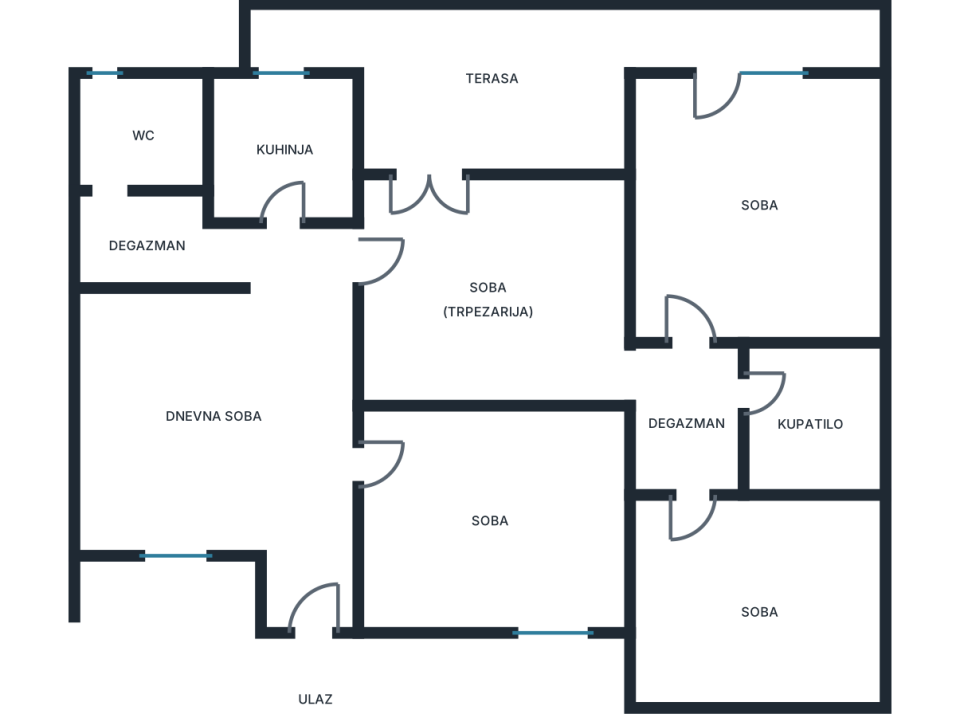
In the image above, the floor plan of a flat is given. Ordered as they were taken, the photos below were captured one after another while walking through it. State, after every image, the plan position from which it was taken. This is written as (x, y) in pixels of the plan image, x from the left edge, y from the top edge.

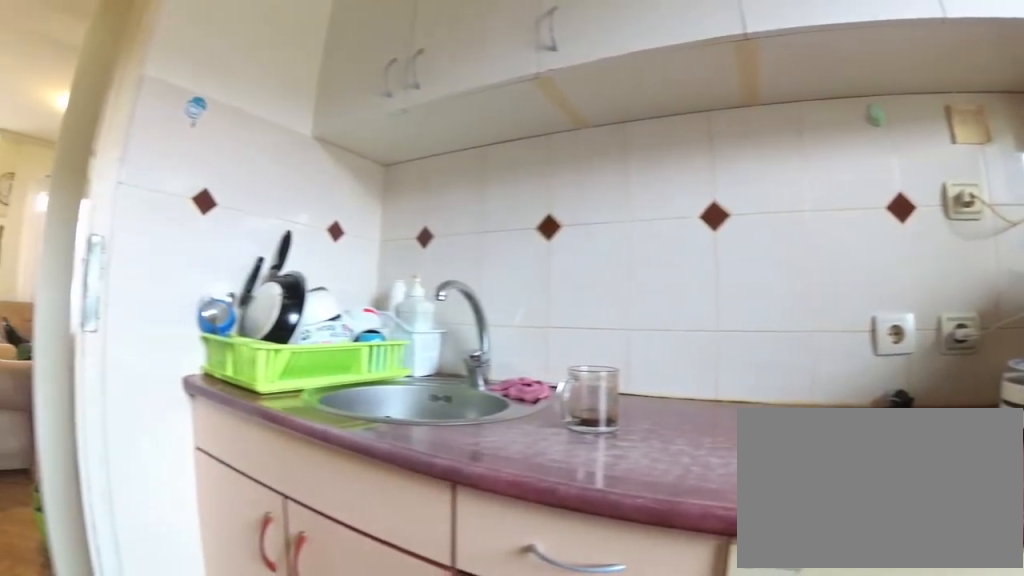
(303, 96)
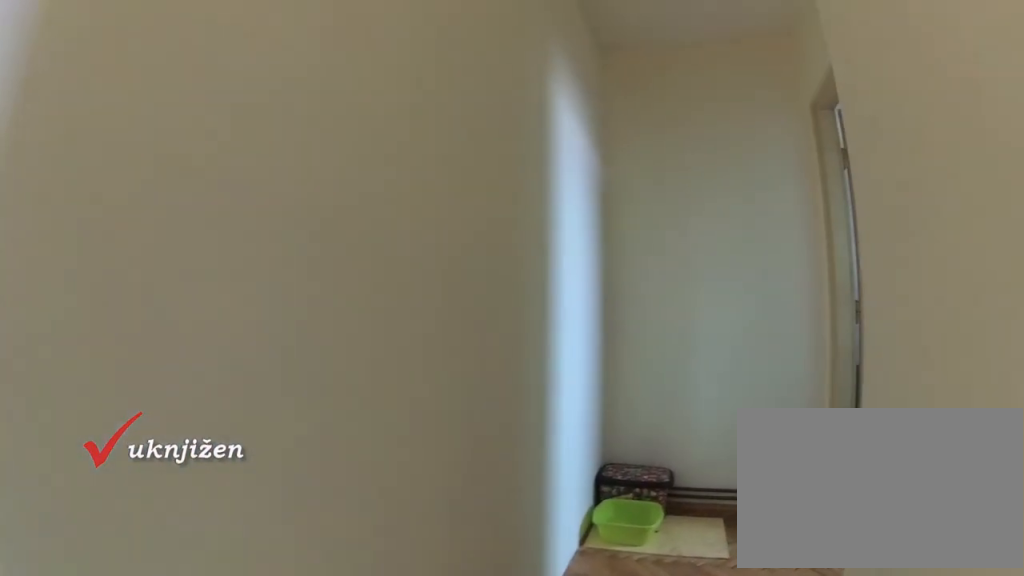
(285, 264)
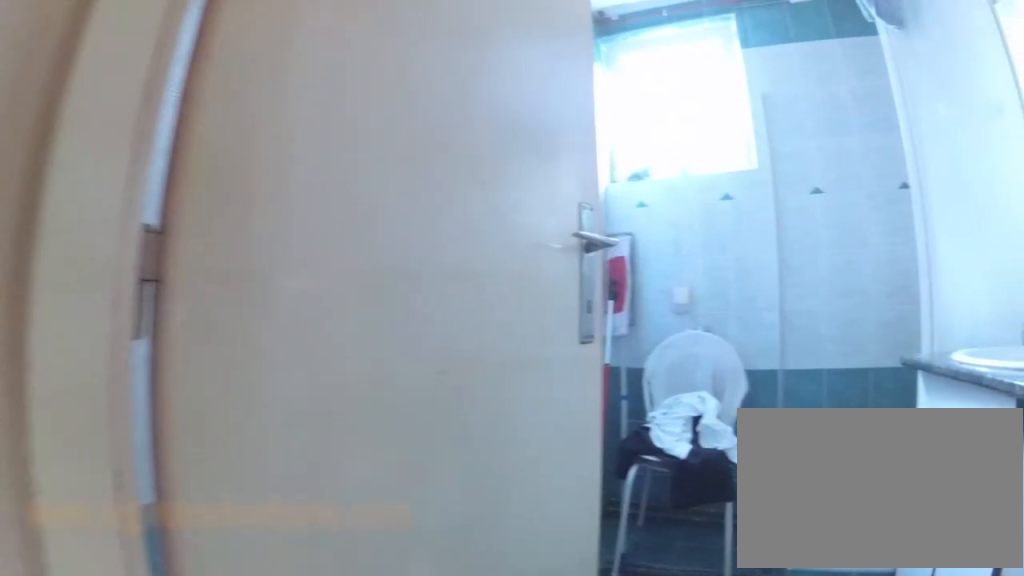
(153, 253)
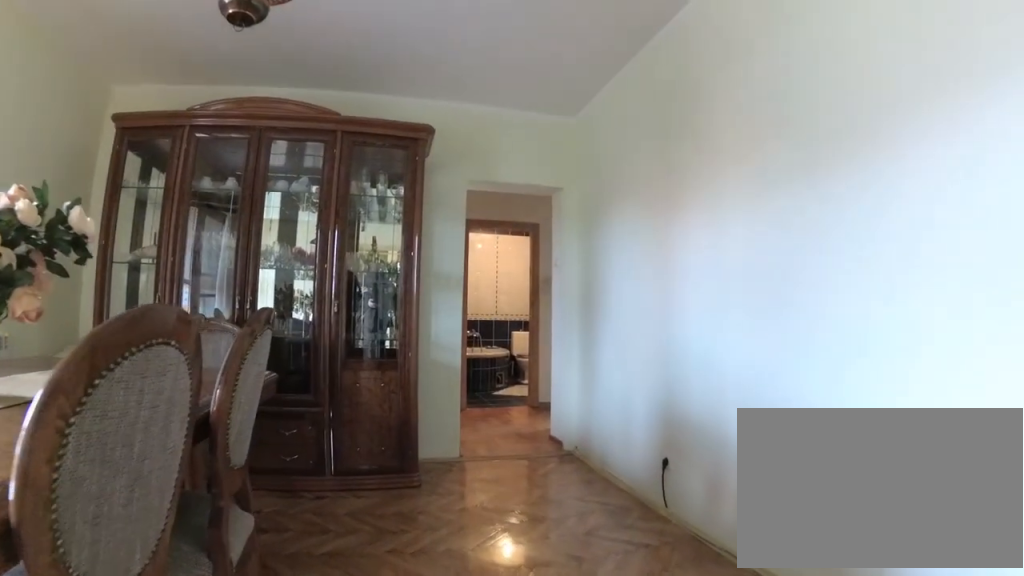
(382, 316)
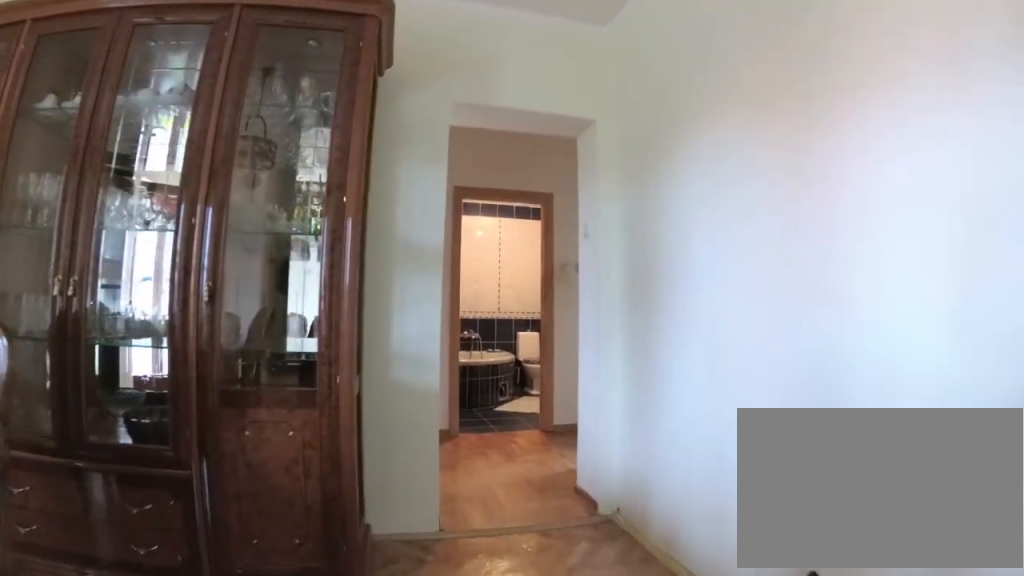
(445, 325)
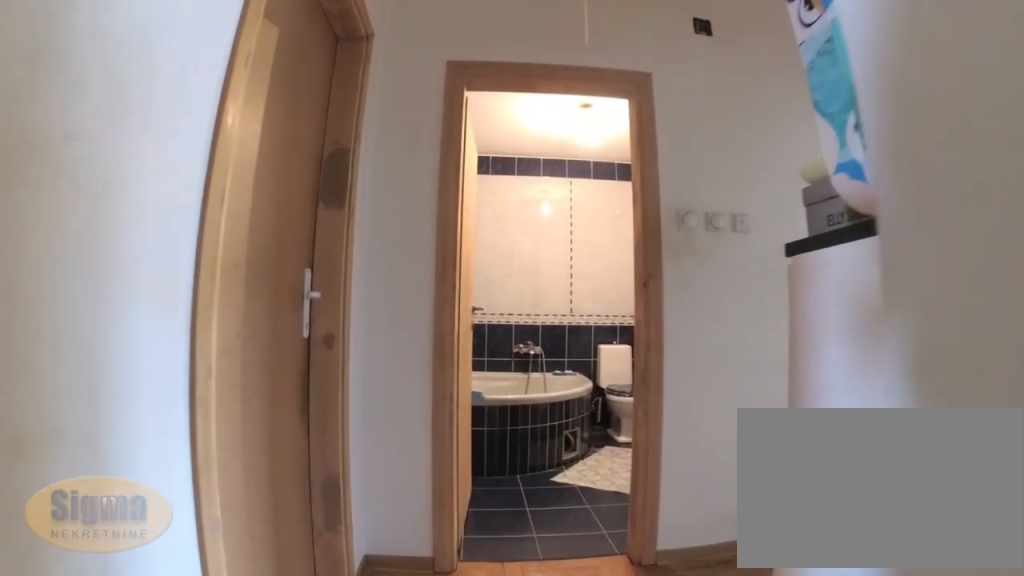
(568, 367)
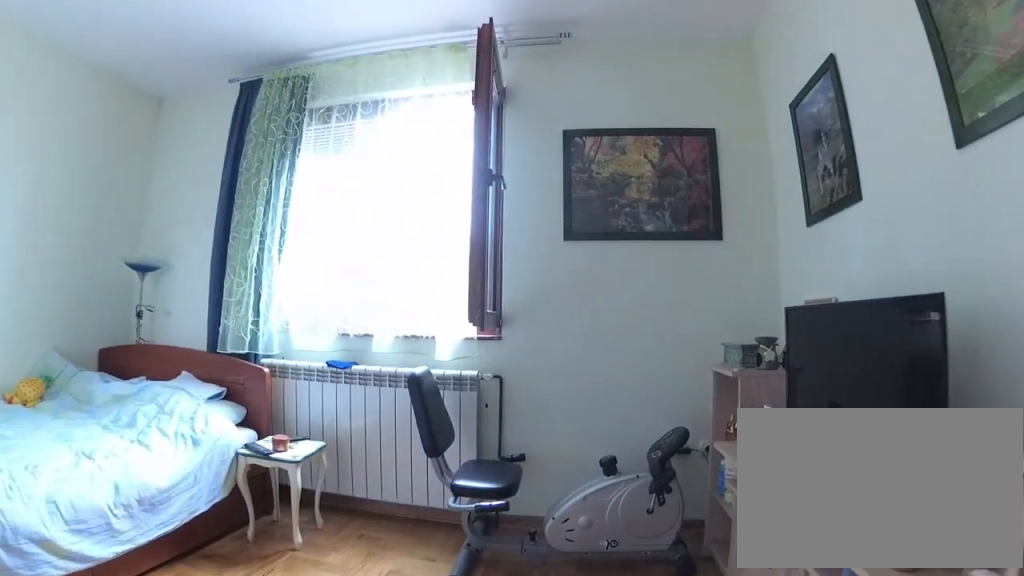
(690, 539)
